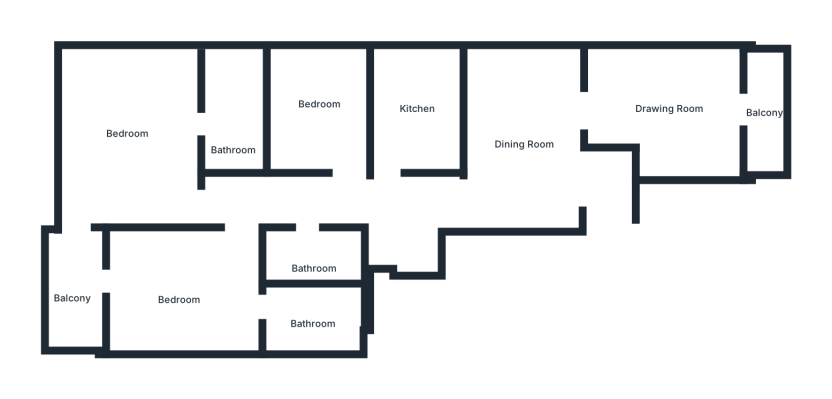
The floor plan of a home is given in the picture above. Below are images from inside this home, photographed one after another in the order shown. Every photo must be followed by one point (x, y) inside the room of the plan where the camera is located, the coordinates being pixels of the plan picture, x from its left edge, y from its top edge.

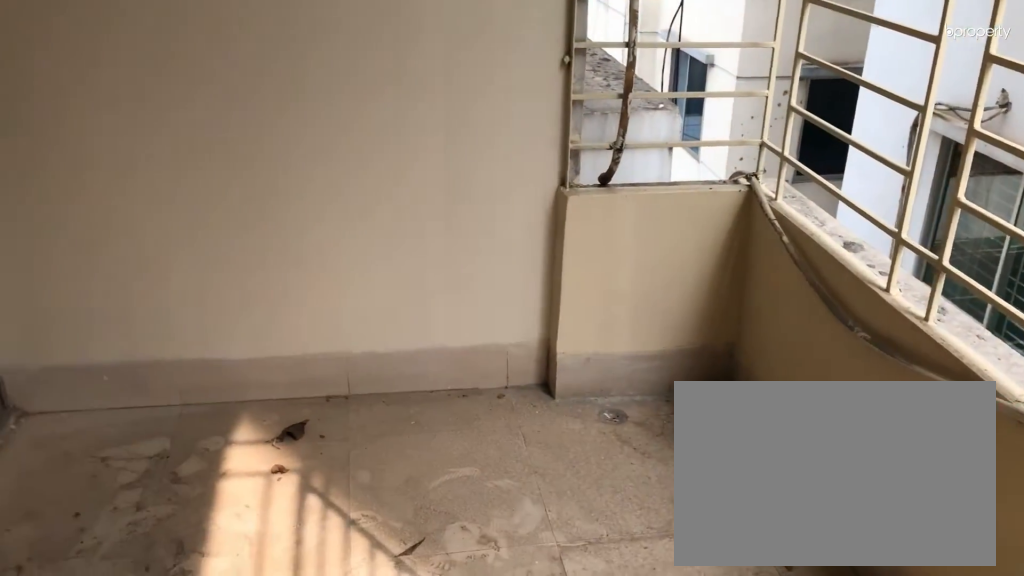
(81, 298)
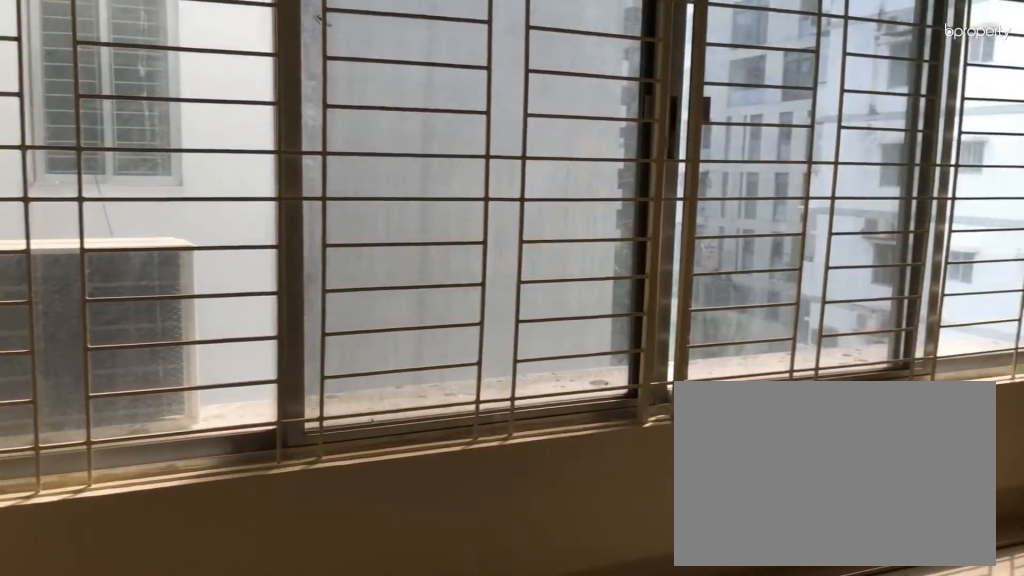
(134, 134)
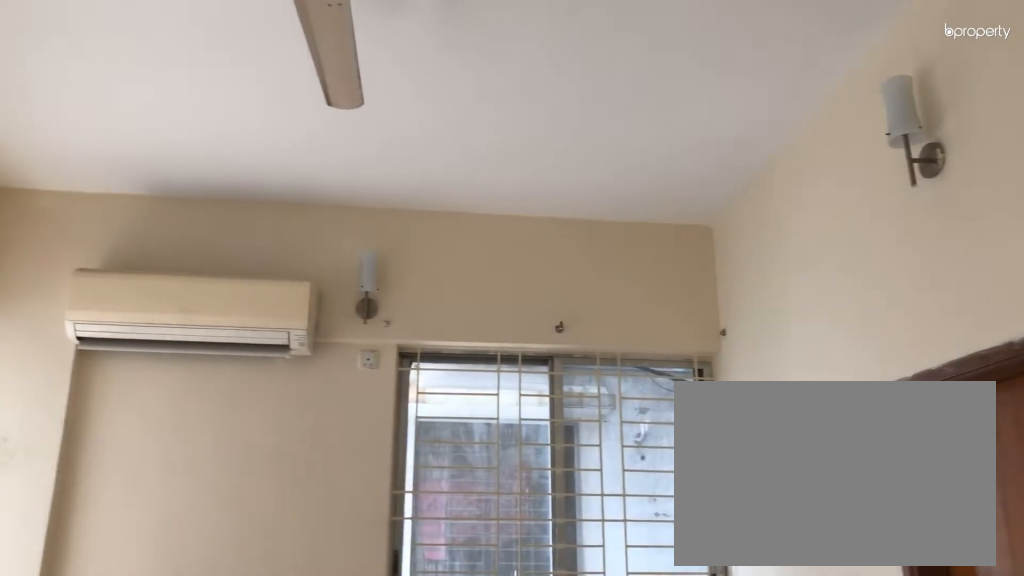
(134, 134)
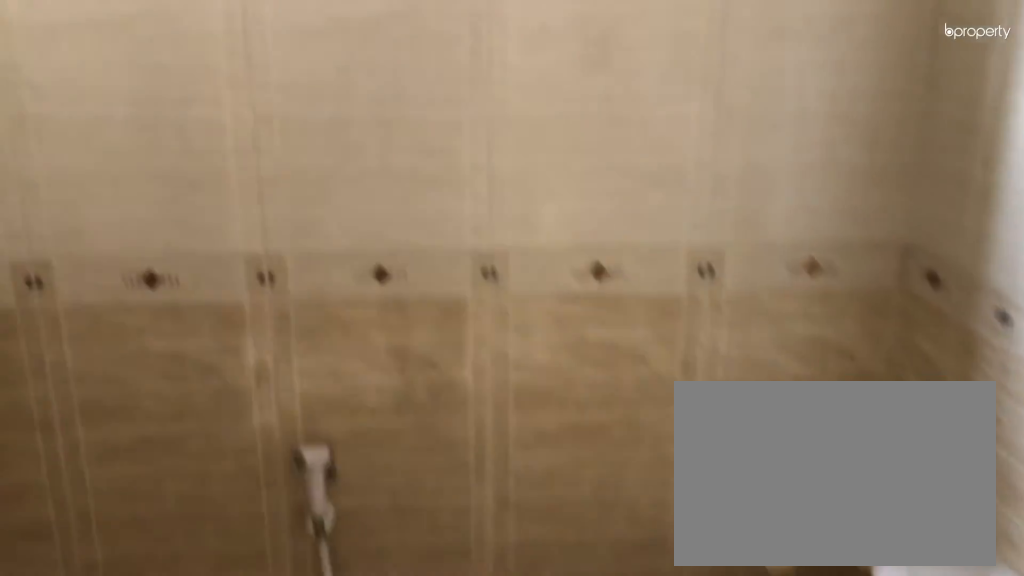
(238, 110)
